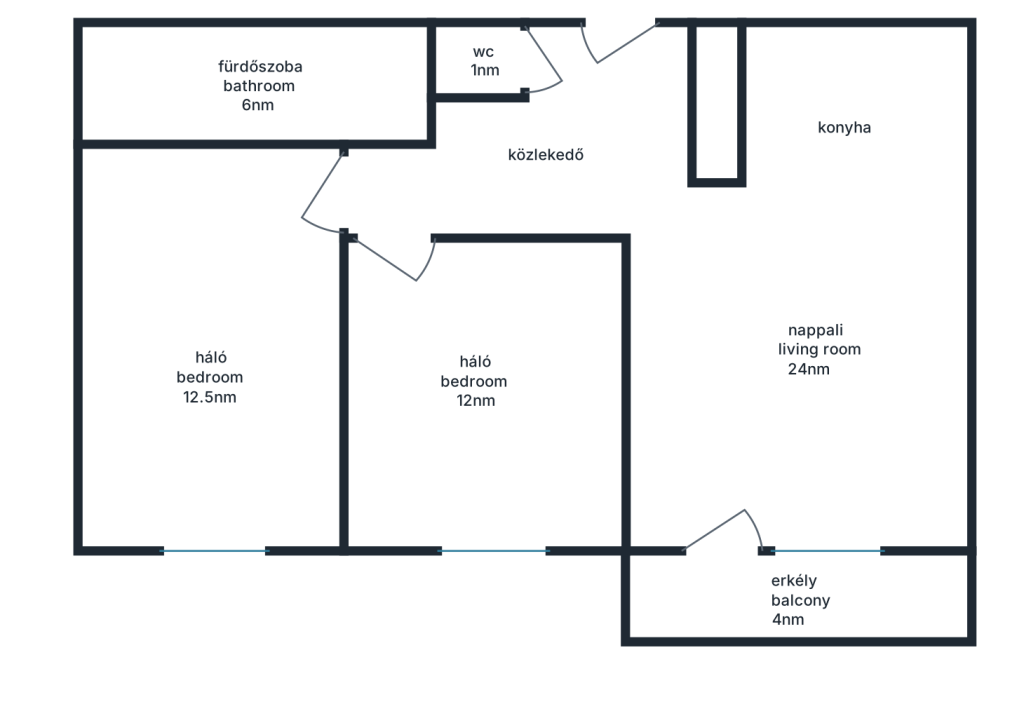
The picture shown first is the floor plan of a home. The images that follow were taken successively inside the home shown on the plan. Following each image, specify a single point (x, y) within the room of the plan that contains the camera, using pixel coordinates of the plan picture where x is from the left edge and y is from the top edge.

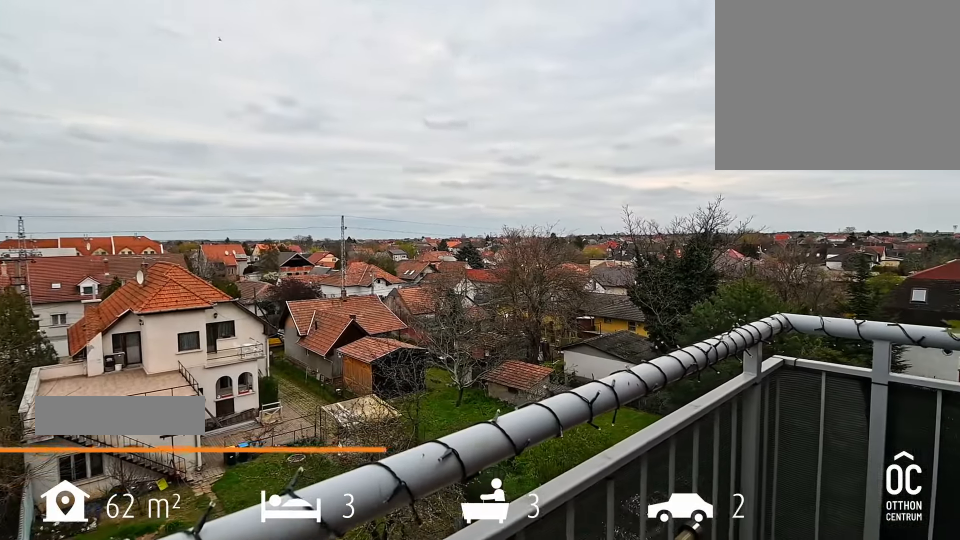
(808, 603)
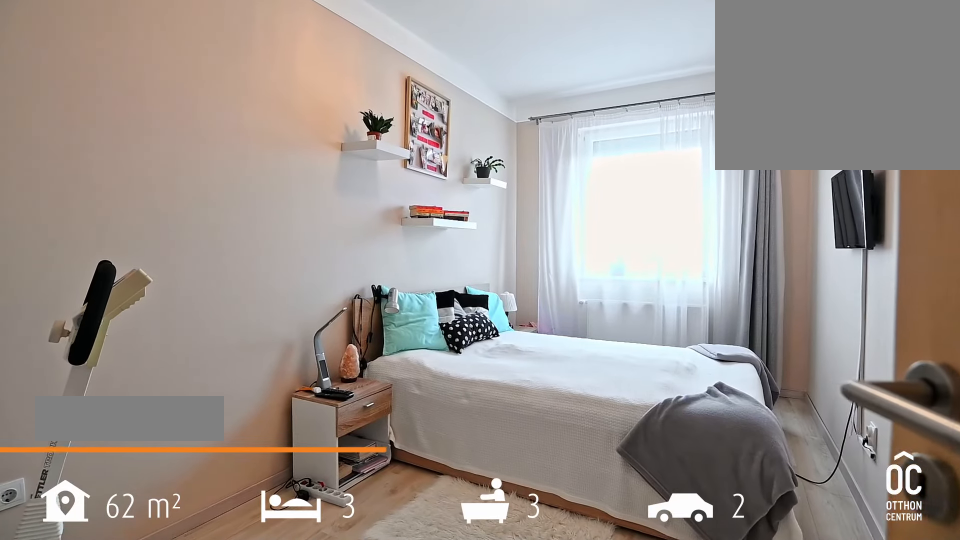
(479, 395)
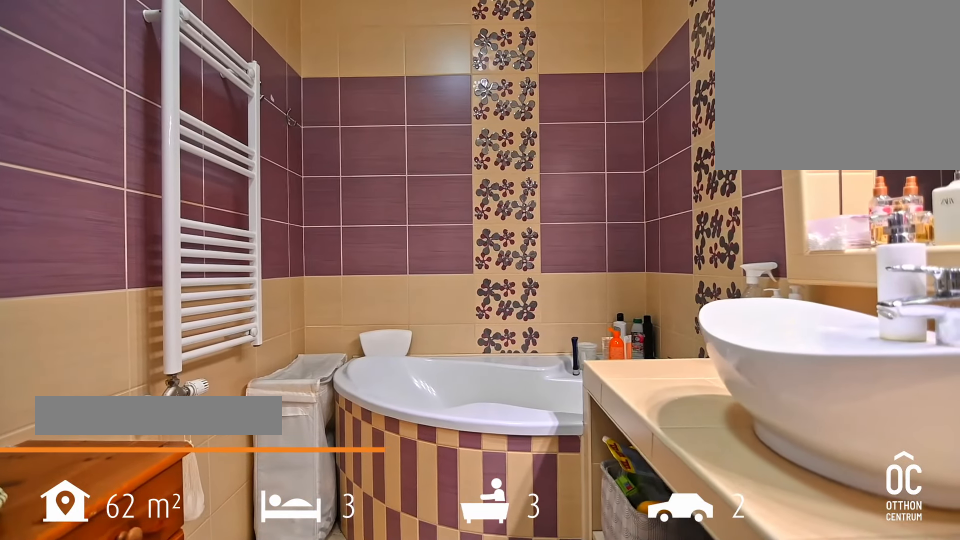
(268, 94)
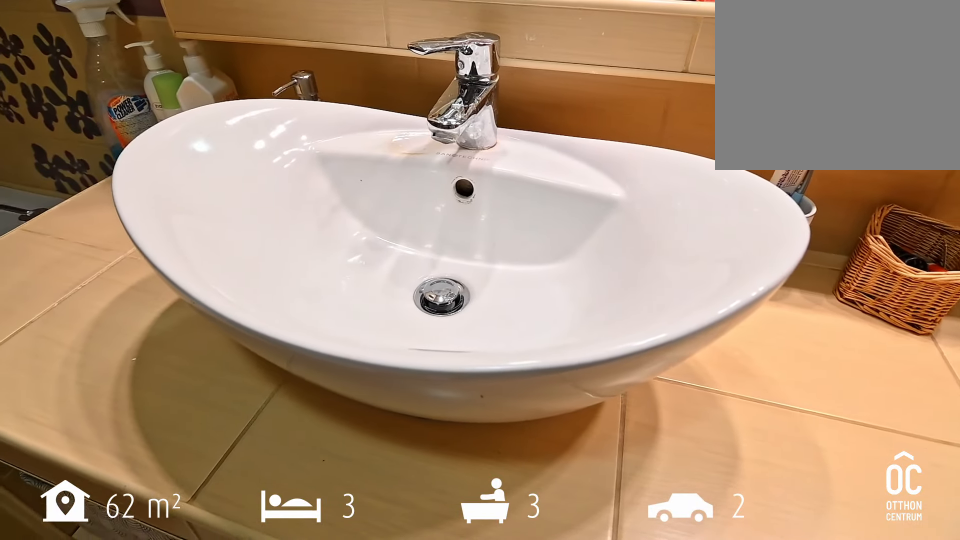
(268, 94)
